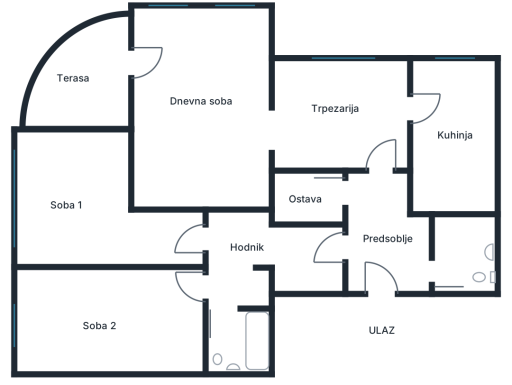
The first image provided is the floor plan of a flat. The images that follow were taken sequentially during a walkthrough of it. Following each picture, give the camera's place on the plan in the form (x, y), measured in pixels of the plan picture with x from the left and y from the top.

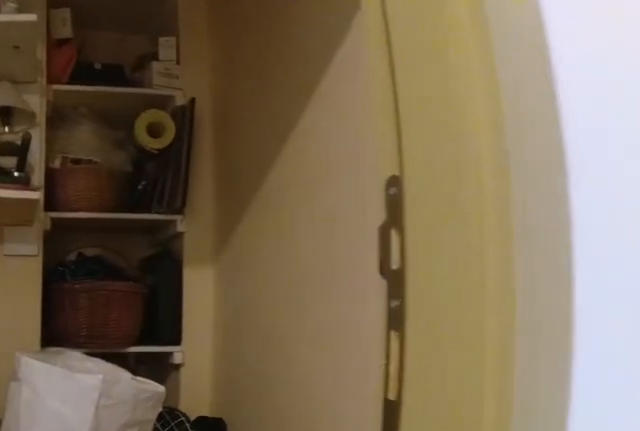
(367, 181)
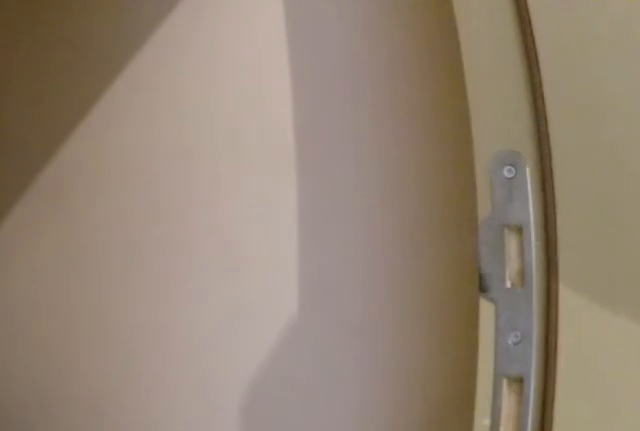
(360, 192)
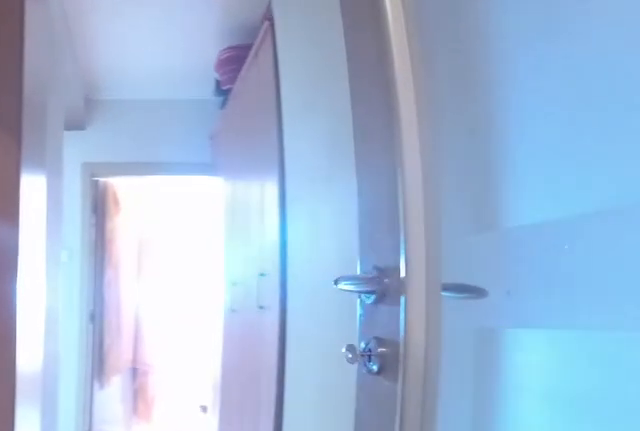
(370, 244)
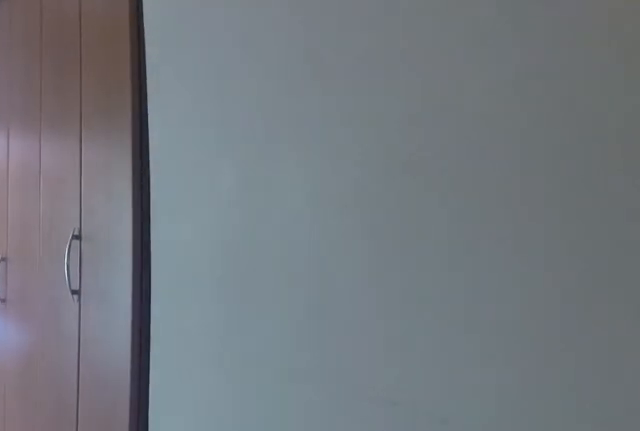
(327, 254)
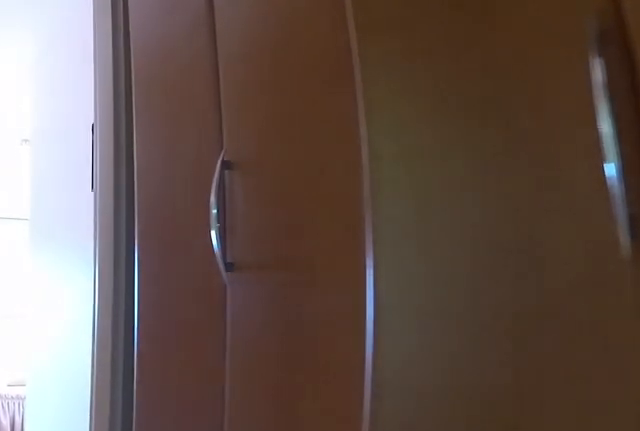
(271, 245)
